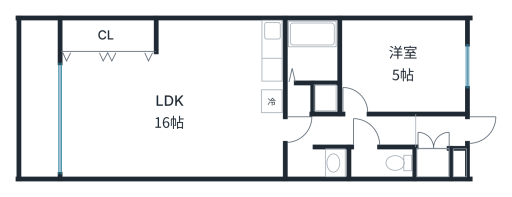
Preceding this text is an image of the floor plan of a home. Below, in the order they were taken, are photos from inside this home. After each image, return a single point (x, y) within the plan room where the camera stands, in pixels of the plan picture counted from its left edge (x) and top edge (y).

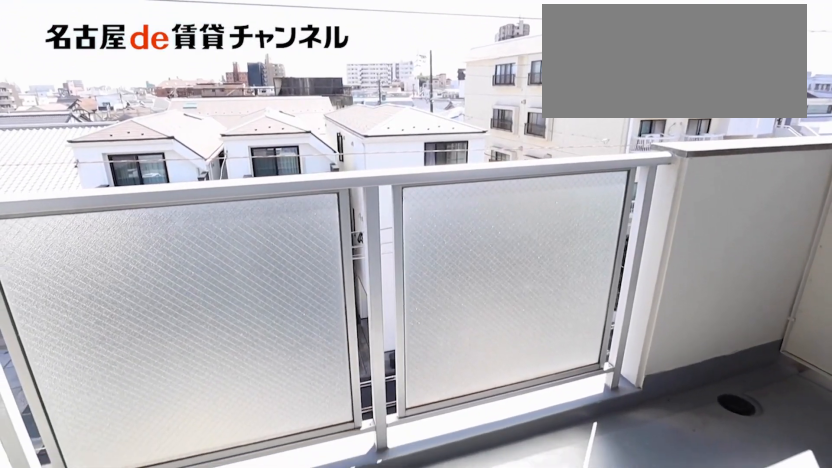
(39, 98)
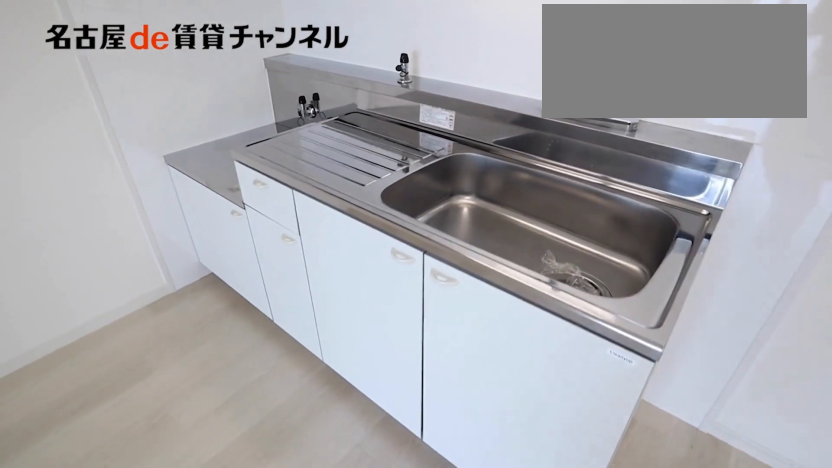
(267, 63)
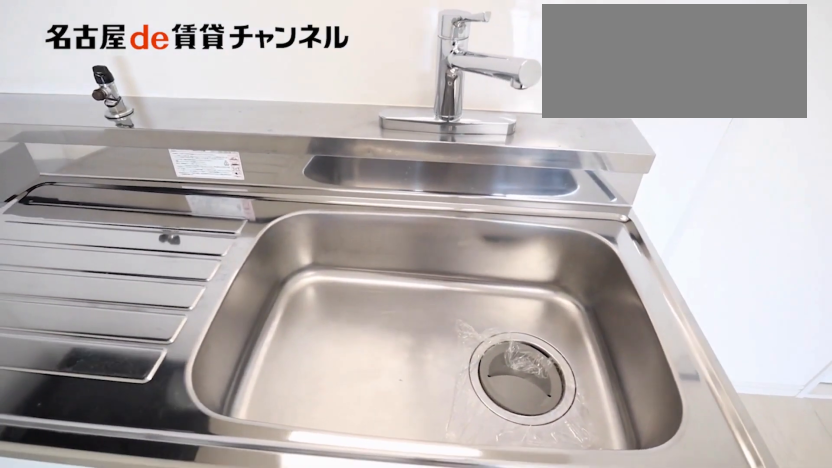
(267, 63)
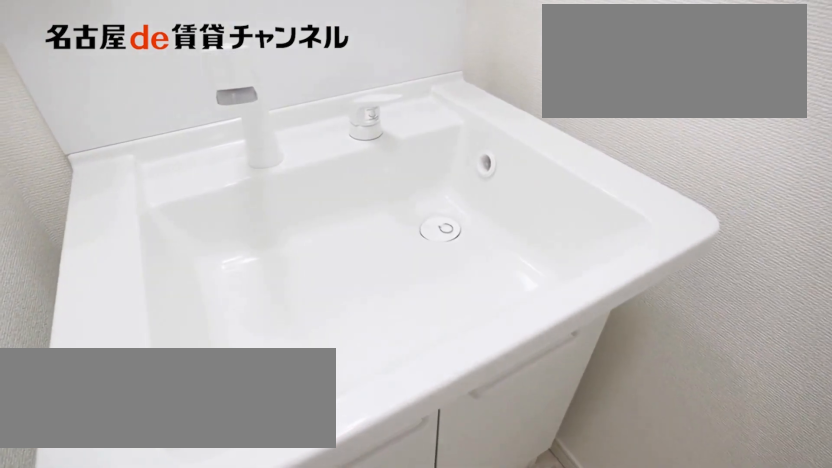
(317, 161)
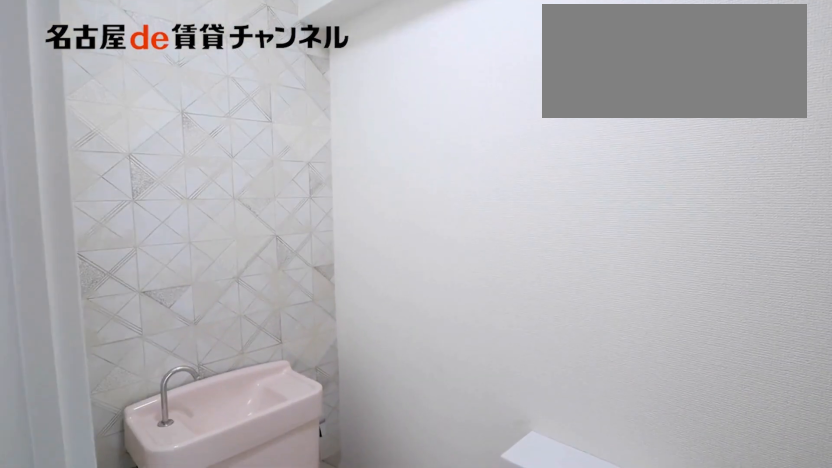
(381, 161)
